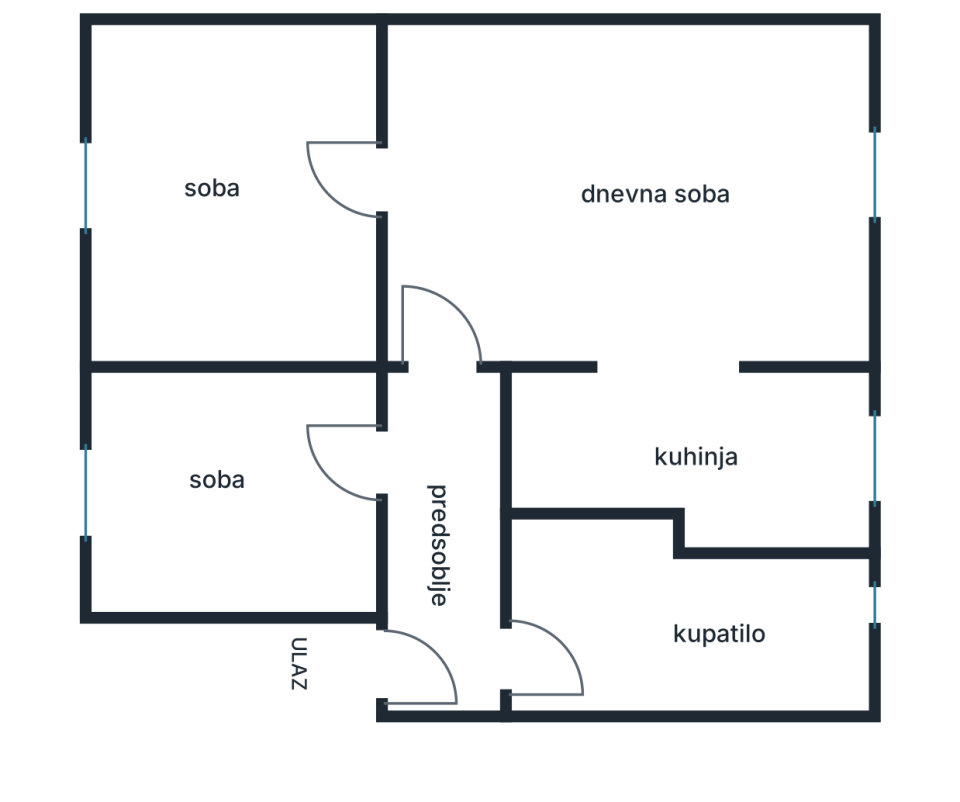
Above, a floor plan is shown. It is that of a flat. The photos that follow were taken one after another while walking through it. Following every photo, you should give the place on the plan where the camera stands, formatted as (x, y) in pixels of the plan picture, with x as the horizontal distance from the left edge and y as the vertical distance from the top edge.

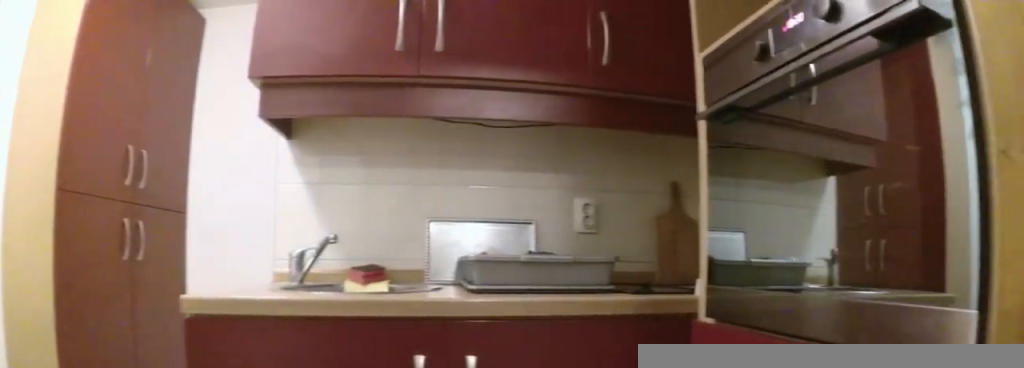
(643, 328)
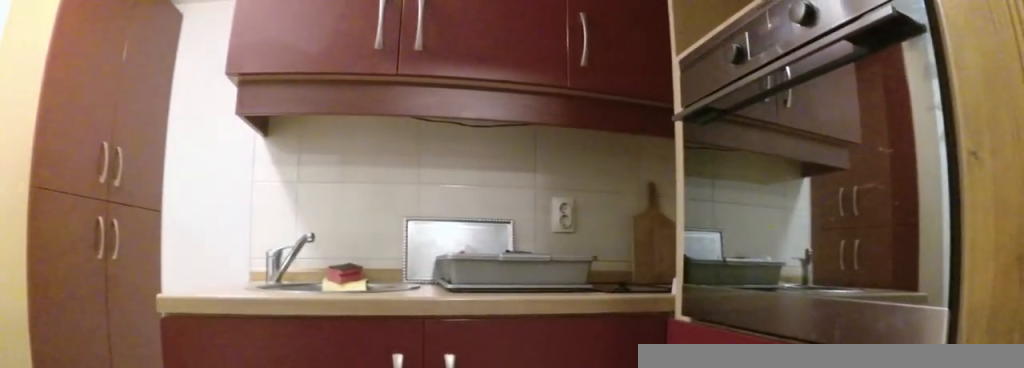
(650, 332)
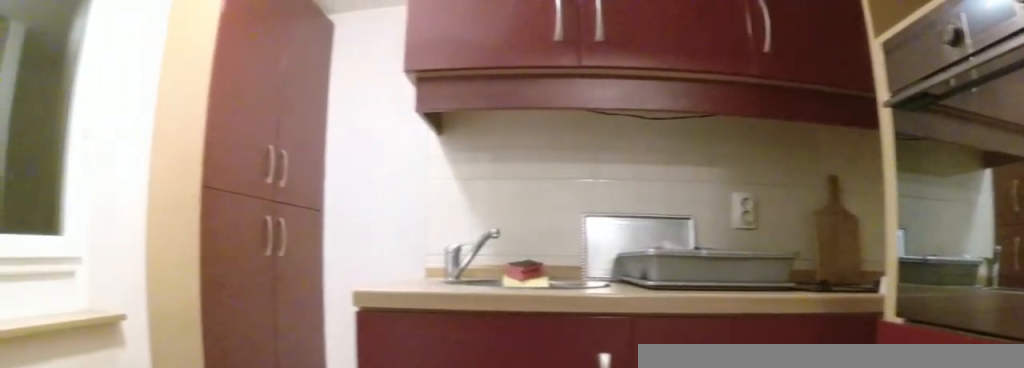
(644, 360)
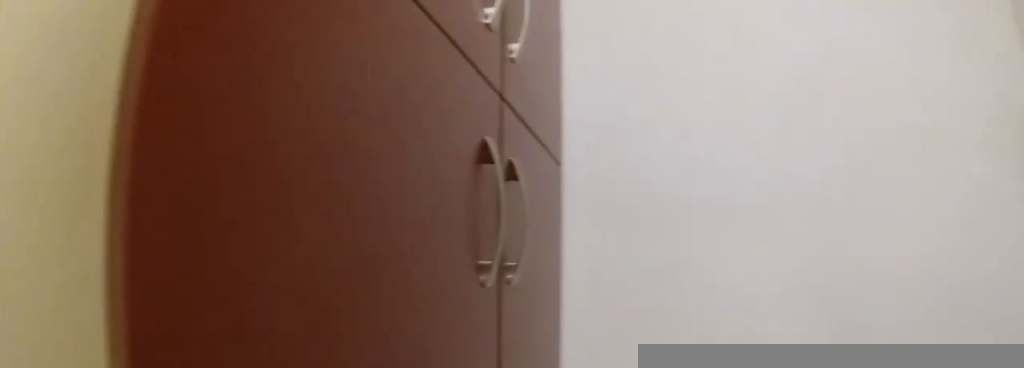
(838, 400)
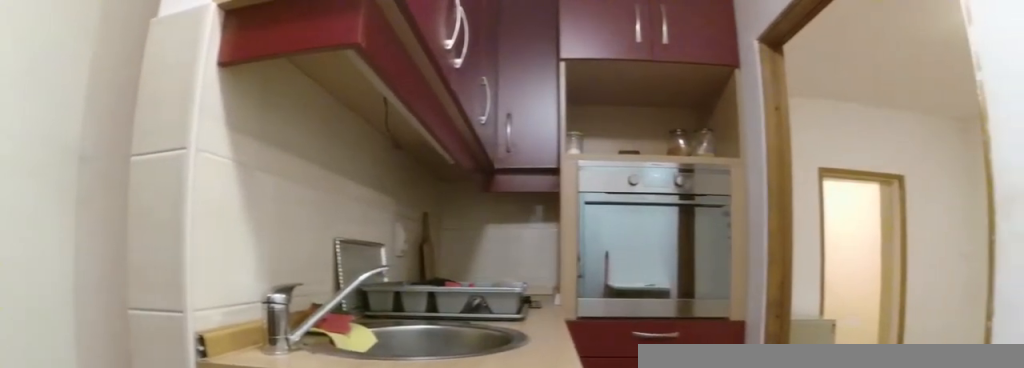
(871, 428)
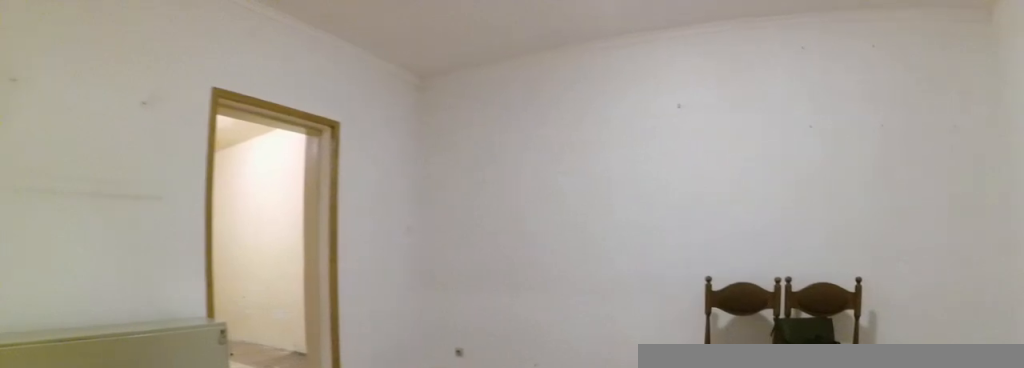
(706, 374)
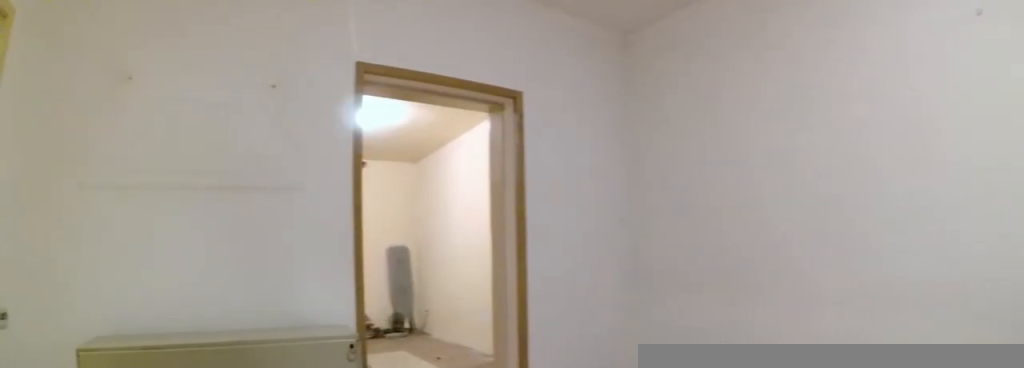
(684, 340)
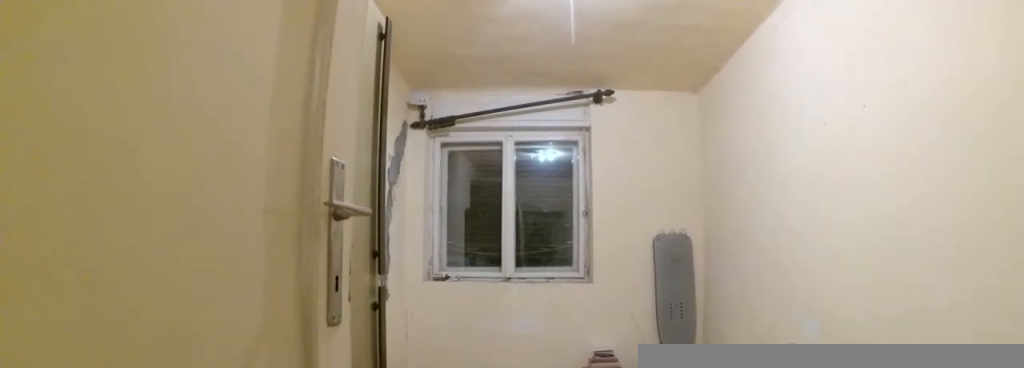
(402, 203)
